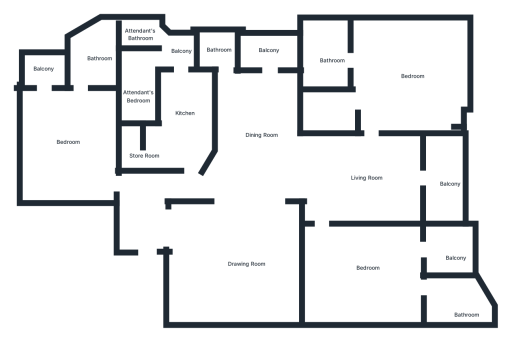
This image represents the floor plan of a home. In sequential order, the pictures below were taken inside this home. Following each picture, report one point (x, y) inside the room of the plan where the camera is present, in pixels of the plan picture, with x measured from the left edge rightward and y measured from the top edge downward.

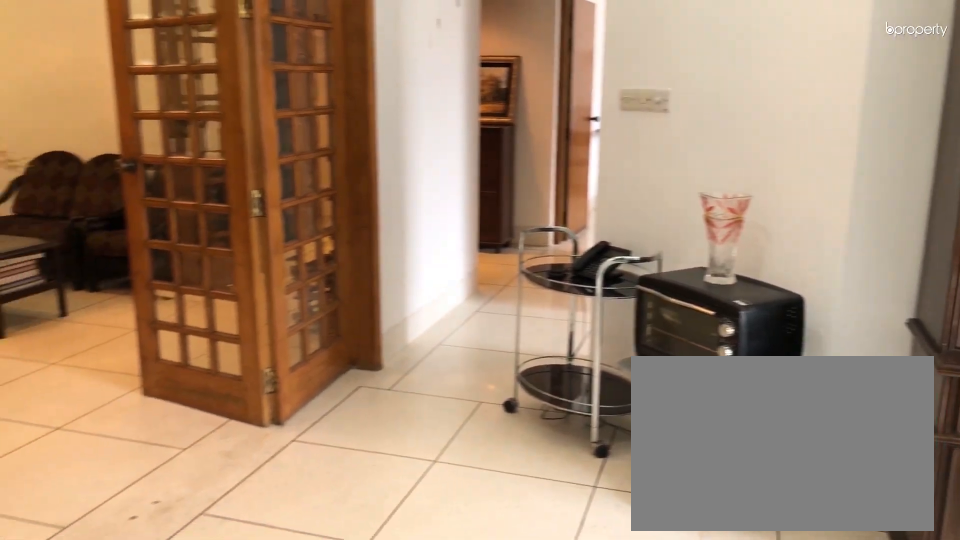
(258, 125)
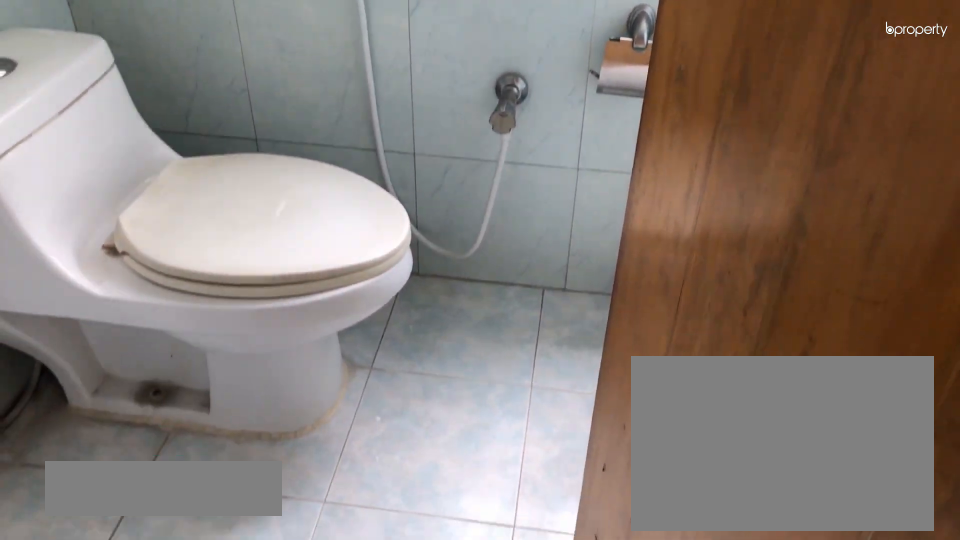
(215, 47)
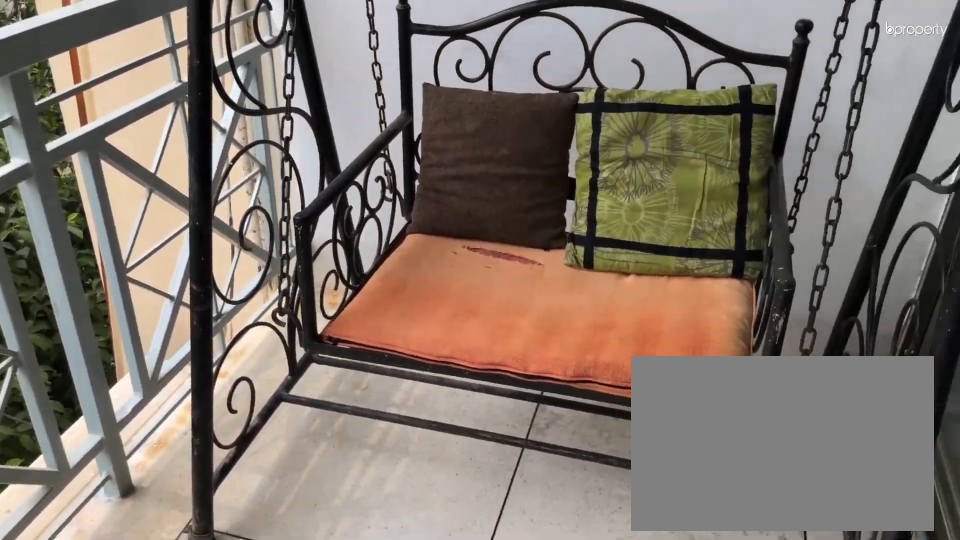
(265, 48)
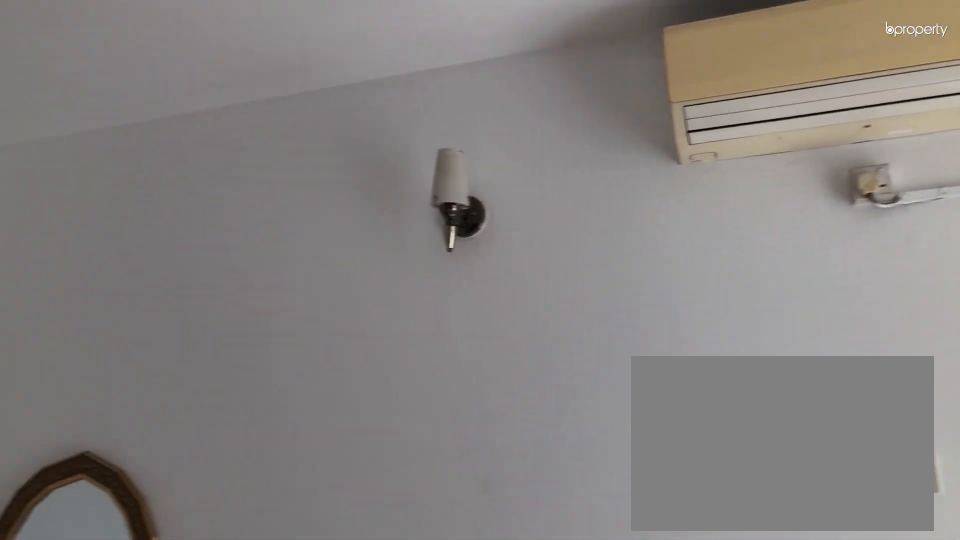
(77, 126)
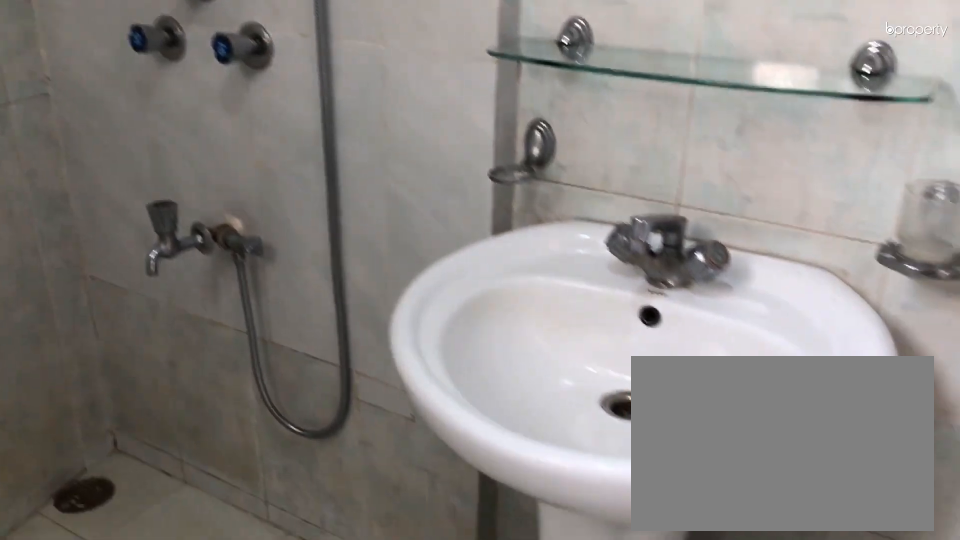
(95, 48)
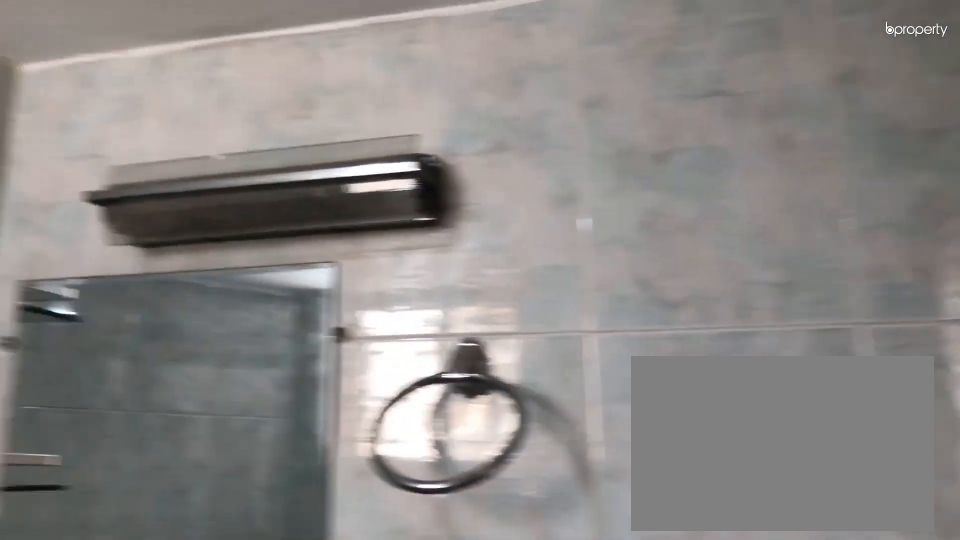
(89, 53)
